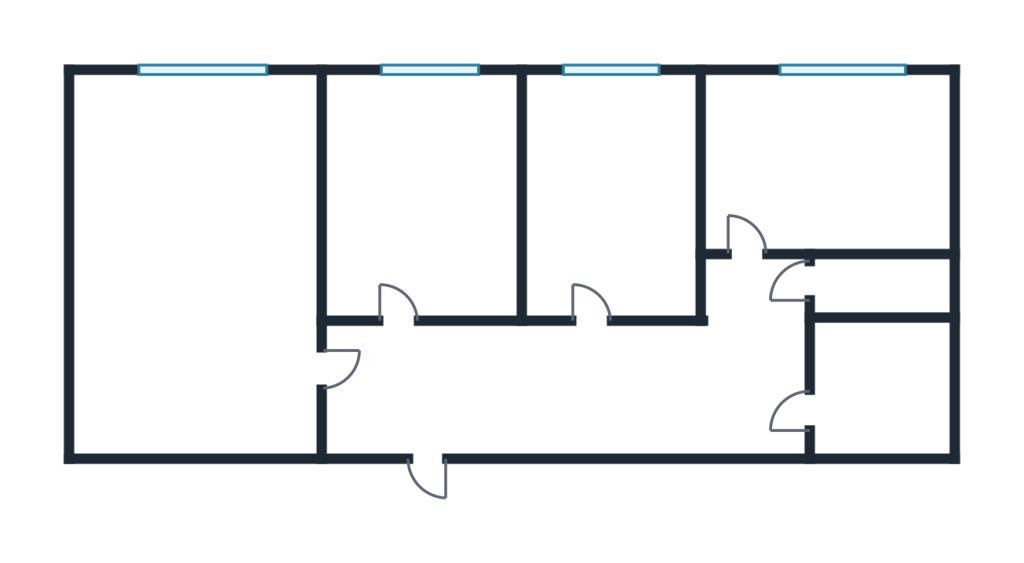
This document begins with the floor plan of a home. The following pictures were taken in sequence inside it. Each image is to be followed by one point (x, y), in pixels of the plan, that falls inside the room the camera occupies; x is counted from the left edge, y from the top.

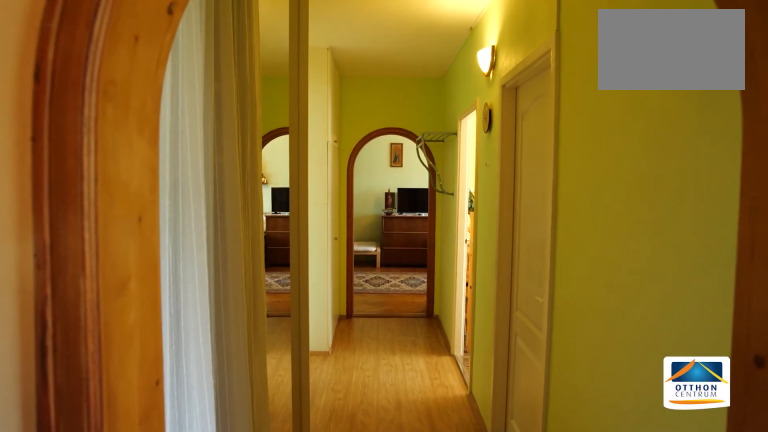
(547, 397)
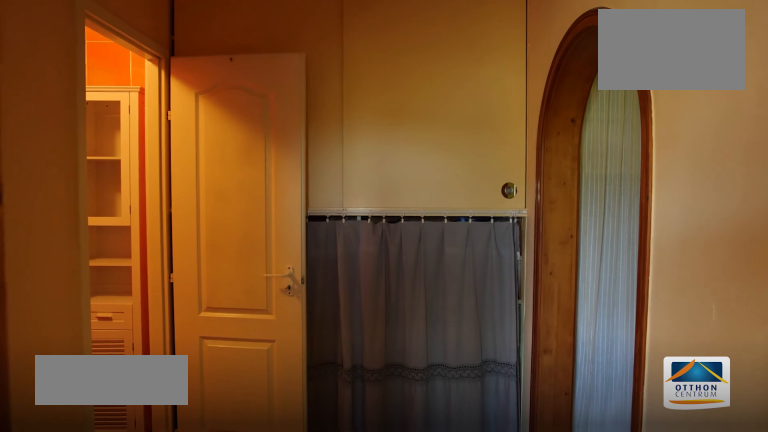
(744, 358)
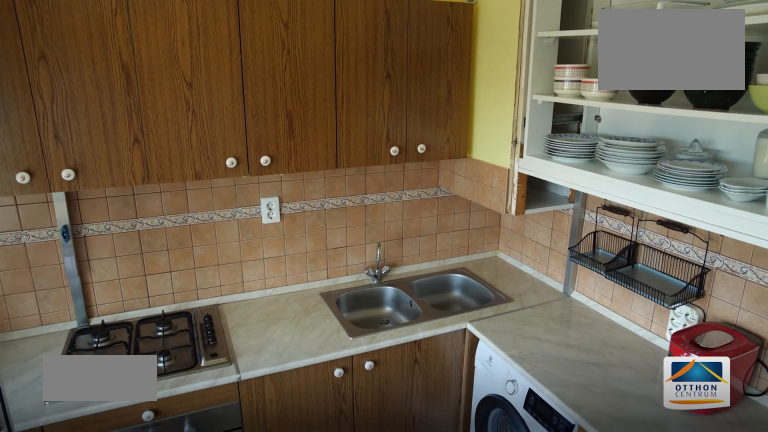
(835, 154)
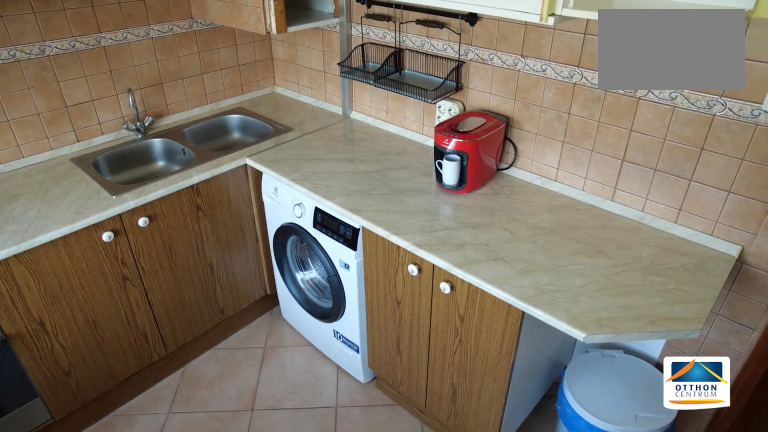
(835, 154)
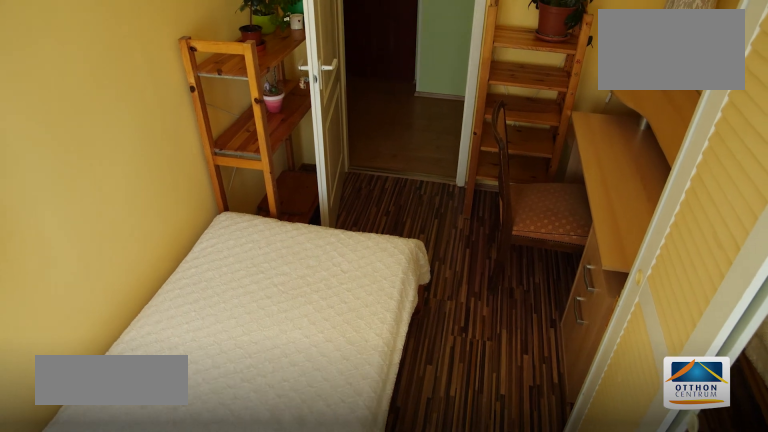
(426, 185)
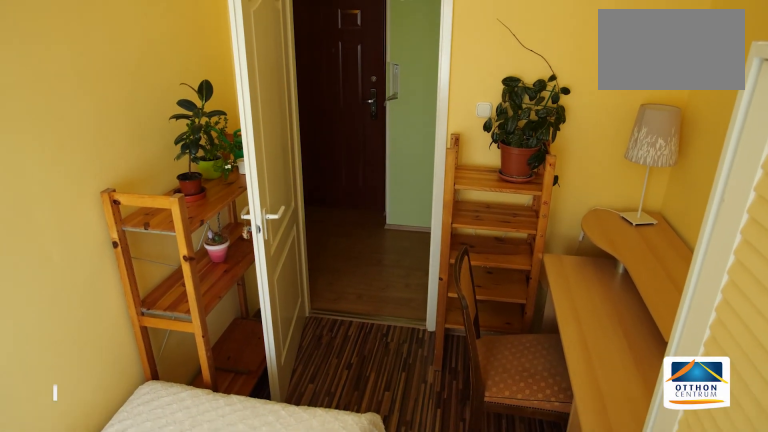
(425, 186)
